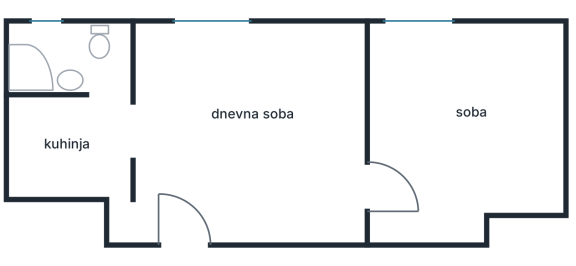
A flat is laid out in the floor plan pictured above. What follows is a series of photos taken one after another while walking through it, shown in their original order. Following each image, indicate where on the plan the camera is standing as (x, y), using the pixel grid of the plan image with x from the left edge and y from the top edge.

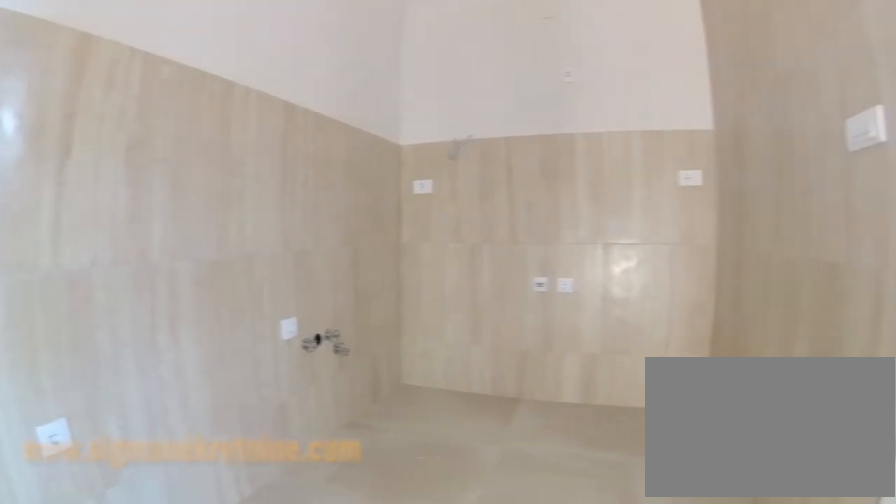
(126, 125)
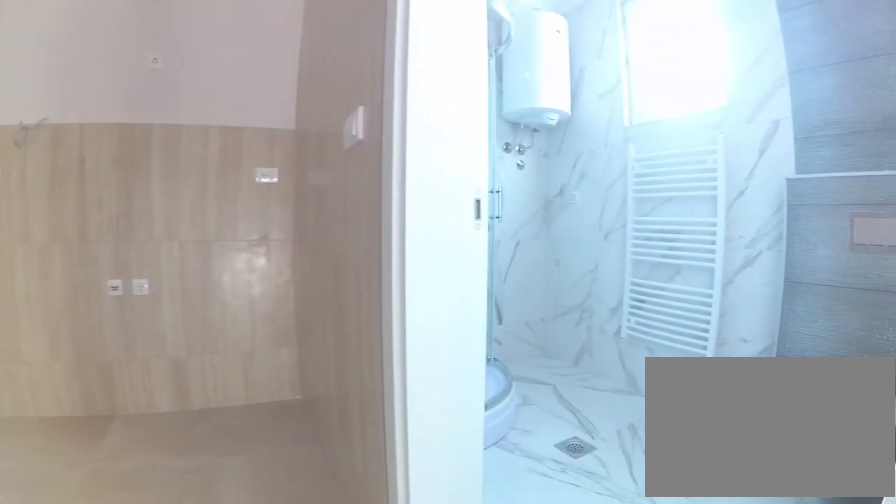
(123, 132)
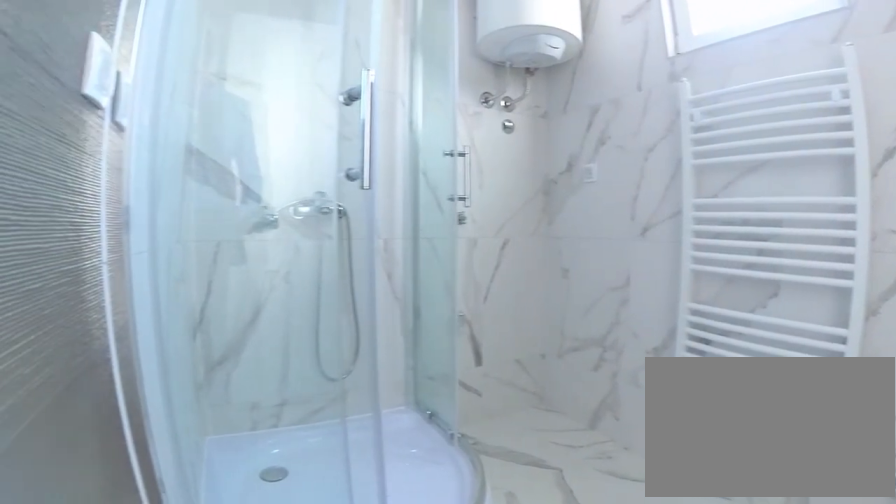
(108, 83)
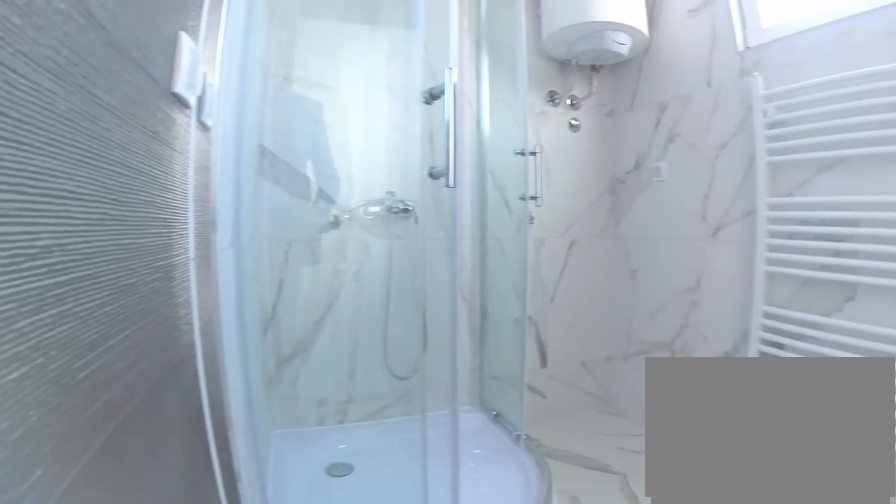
(108, 81)
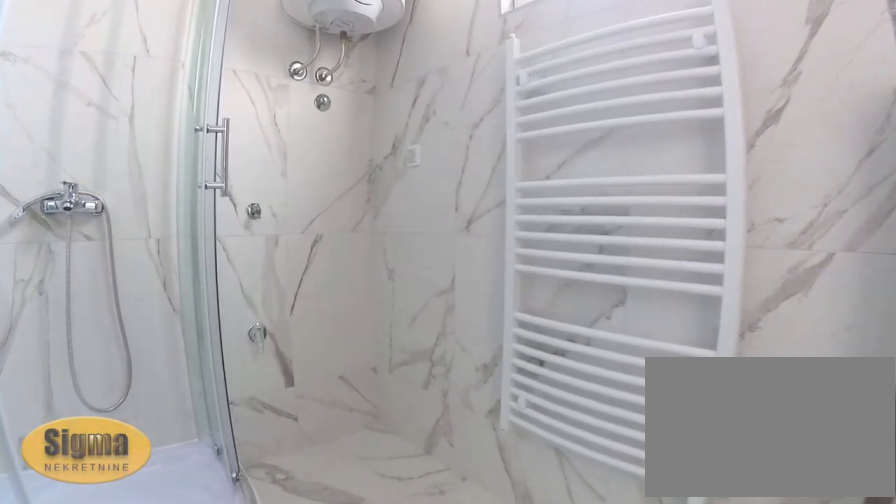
(101, 75)
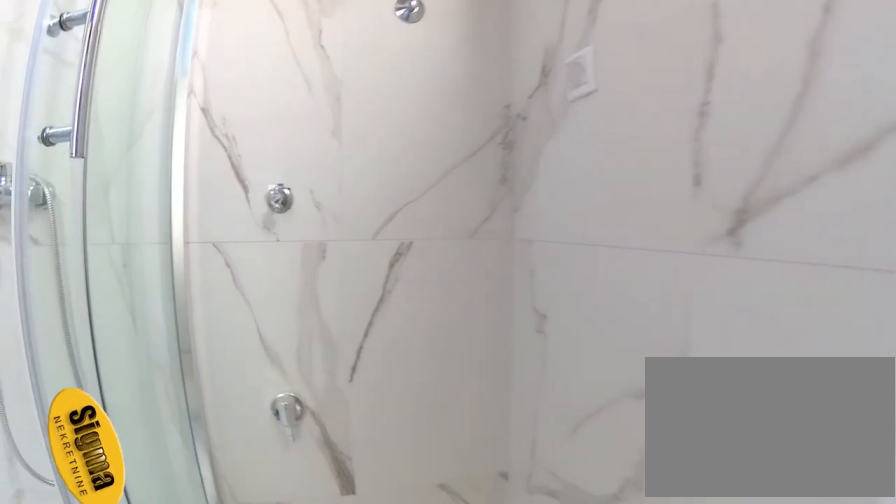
(76, 50)
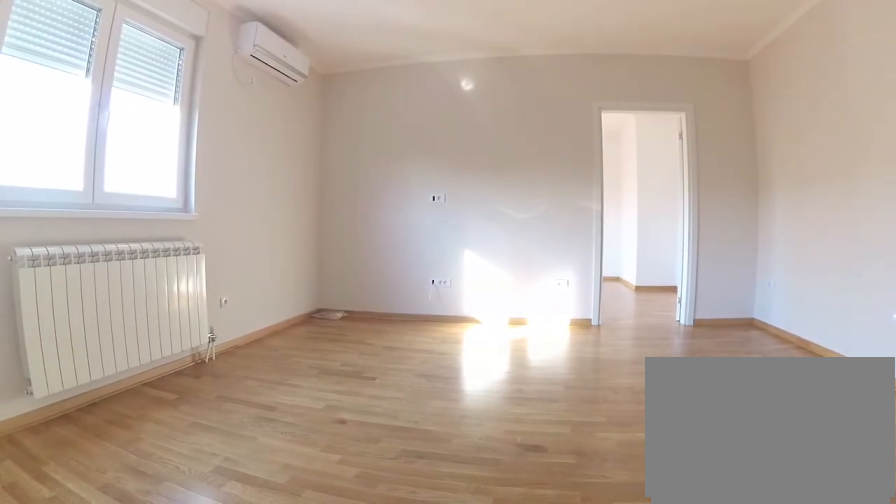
(113, 128)
